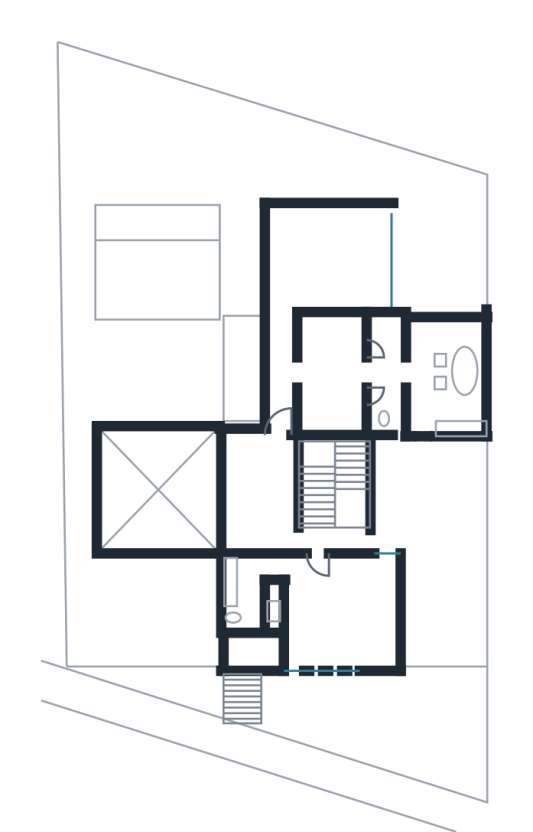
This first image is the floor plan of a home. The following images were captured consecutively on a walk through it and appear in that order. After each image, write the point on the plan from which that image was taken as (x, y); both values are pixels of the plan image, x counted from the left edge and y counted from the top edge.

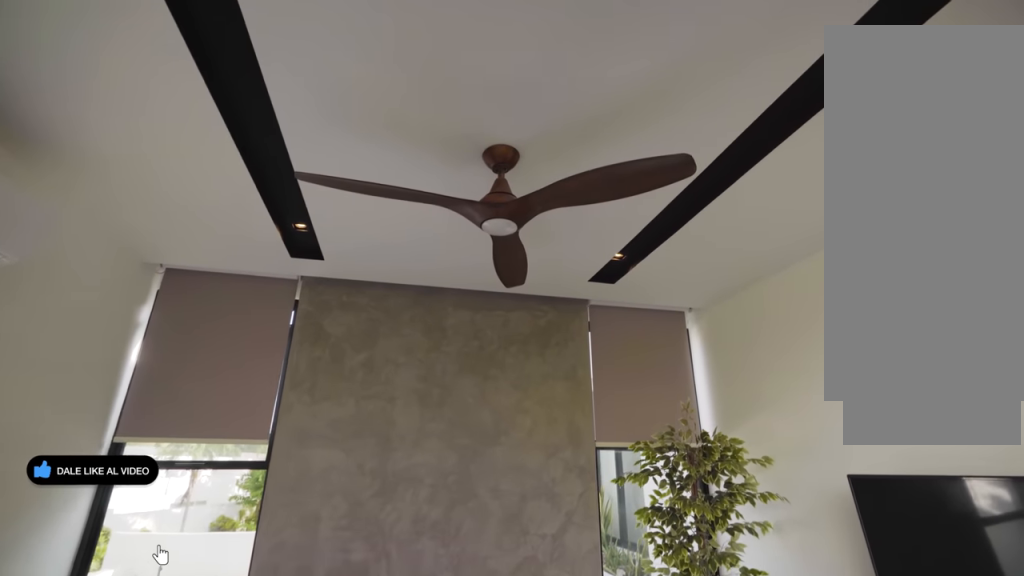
(294, 286)
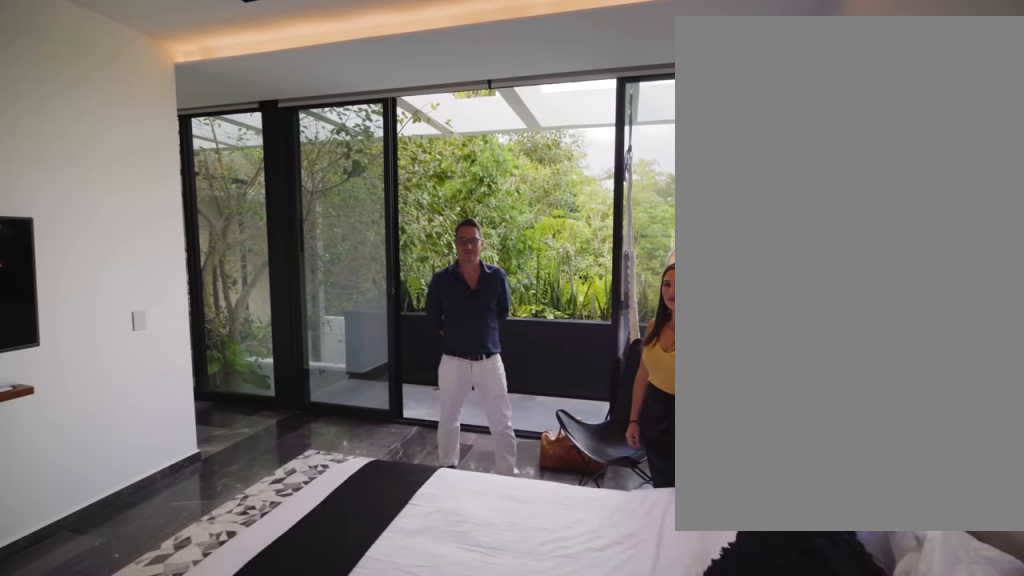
(380, 251)
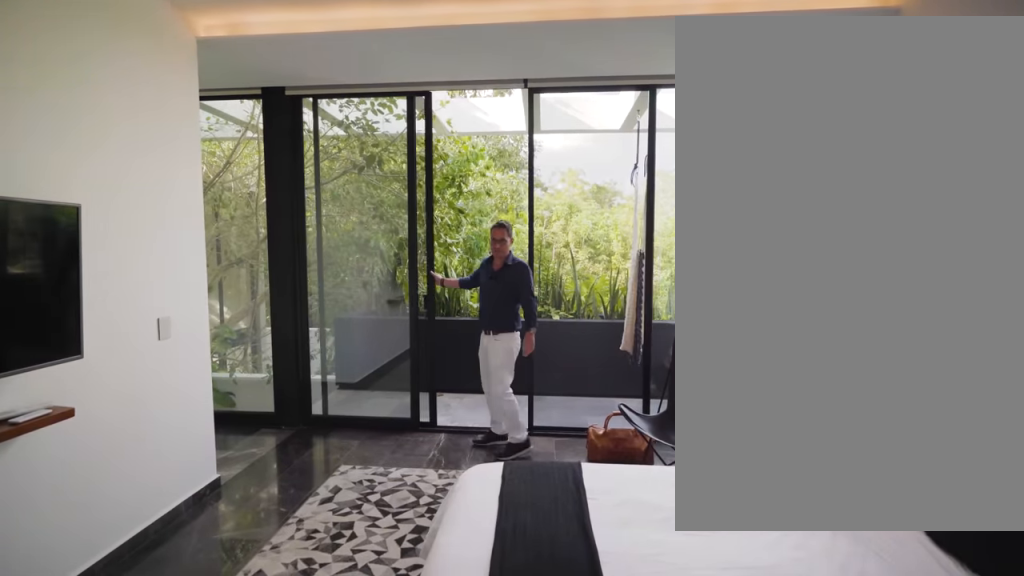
(378, 252)
